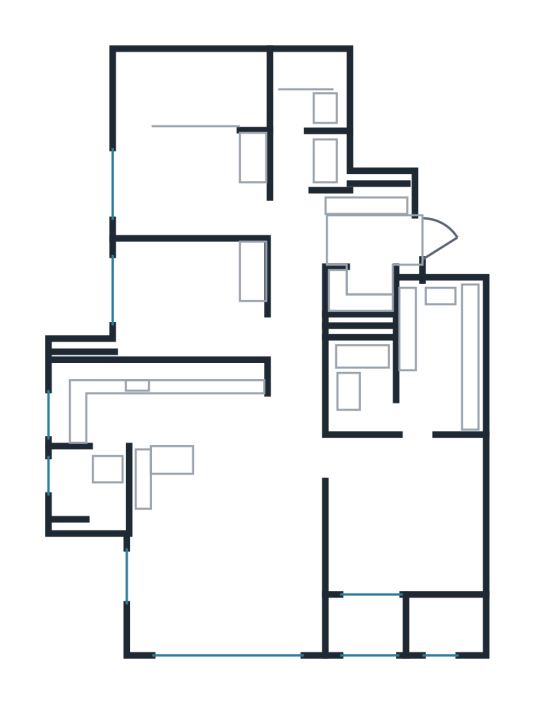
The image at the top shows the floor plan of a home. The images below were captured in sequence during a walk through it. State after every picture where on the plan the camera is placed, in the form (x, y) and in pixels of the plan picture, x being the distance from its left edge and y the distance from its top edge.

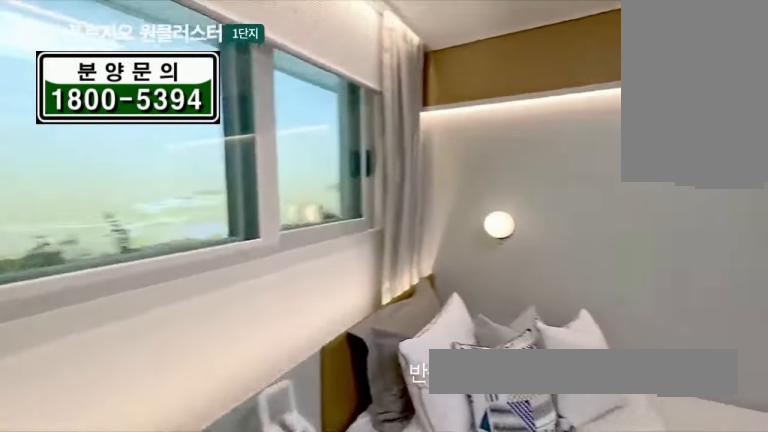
(193, 300)
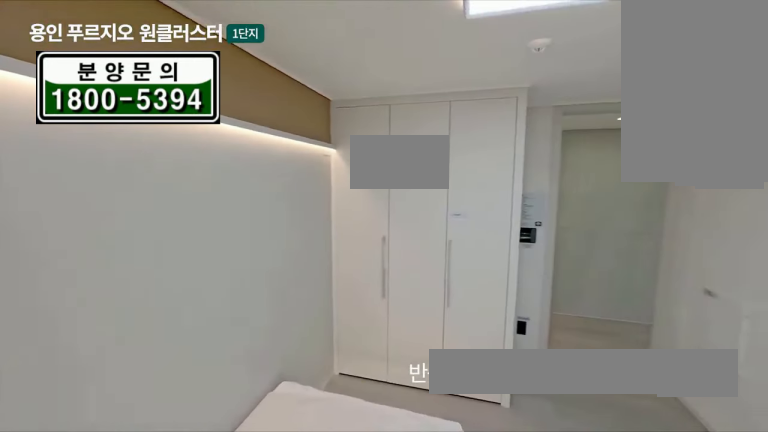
(195, 295)
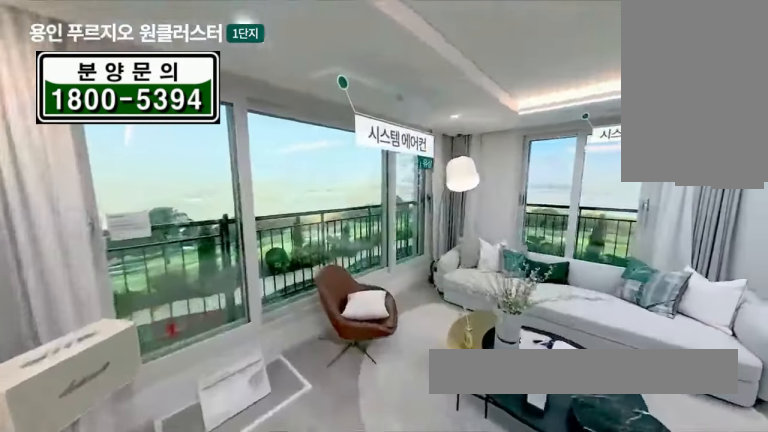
(226, 574)
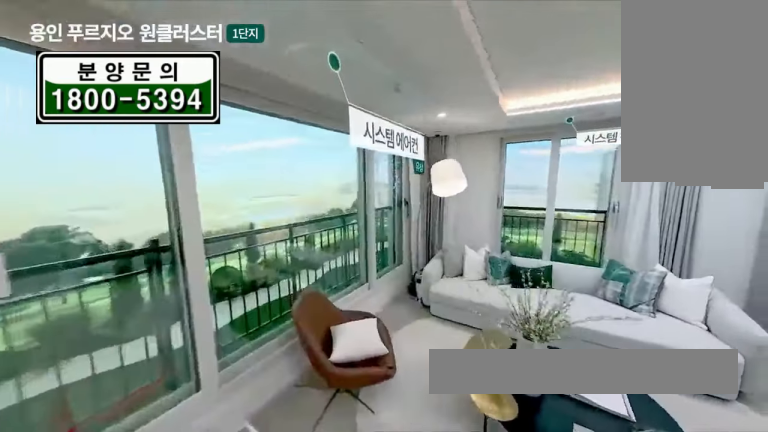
(226, 582)
